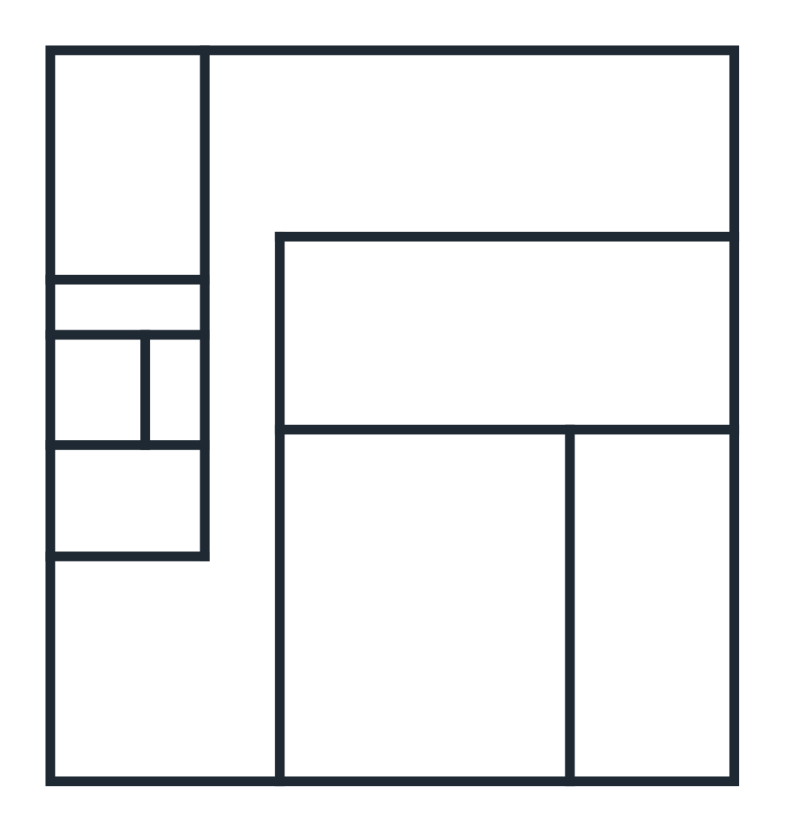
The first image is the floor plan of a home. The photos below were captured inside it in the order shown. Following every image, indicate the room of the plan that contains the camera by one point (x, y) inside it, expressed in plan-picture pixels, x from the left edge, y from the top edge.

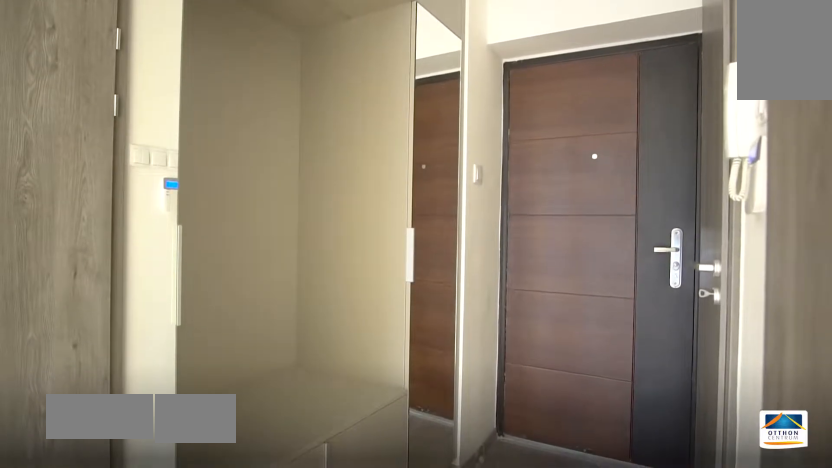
(139, 499)
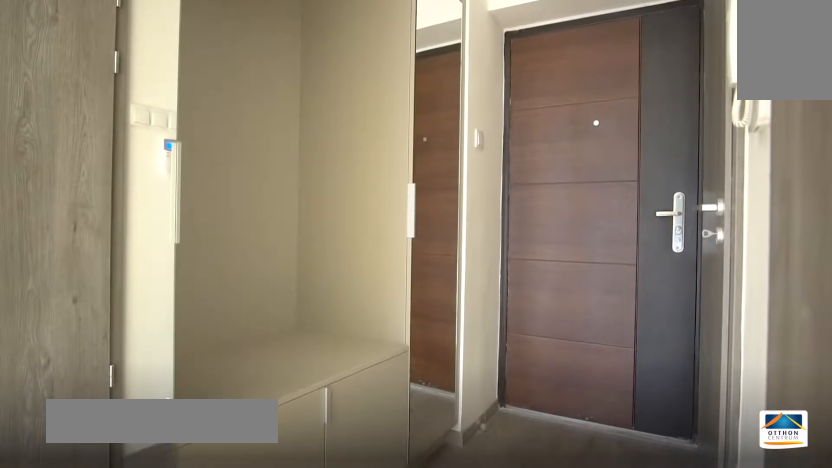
(135, 499)
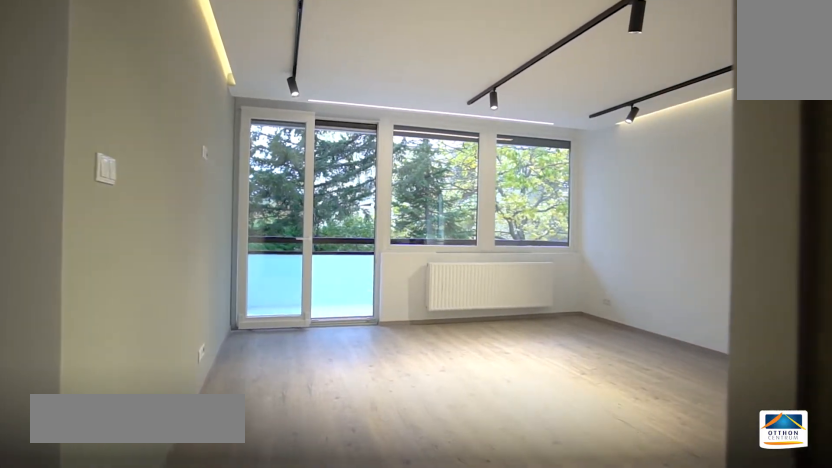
(432, 649)
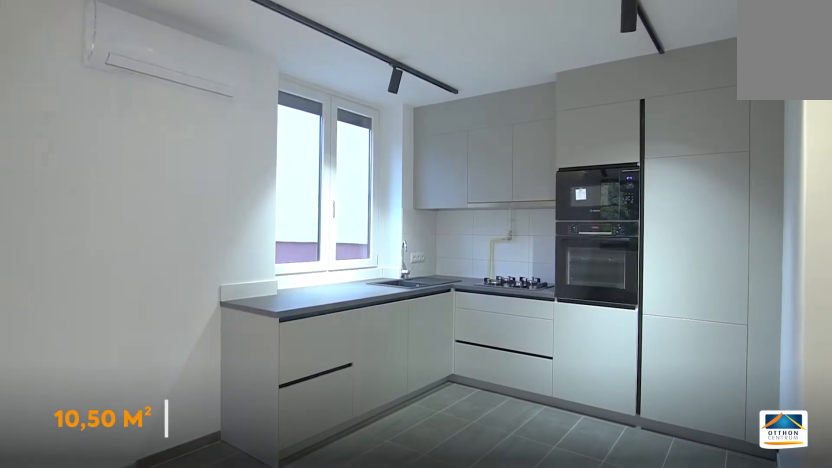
(311, 649)
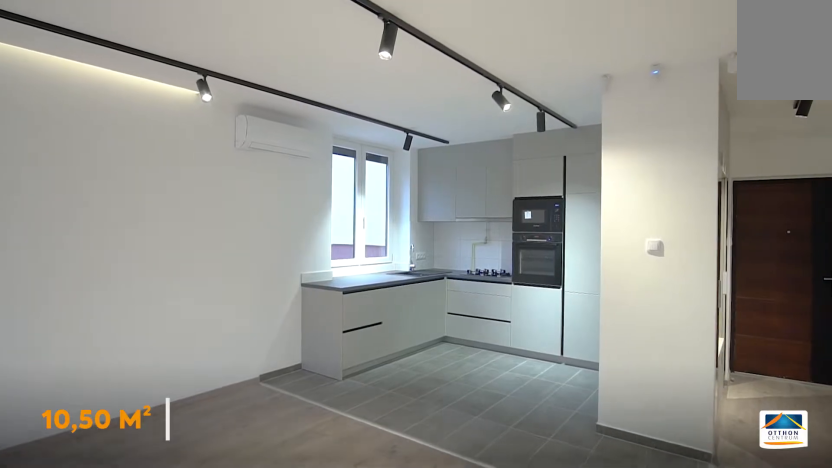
(312, 649)
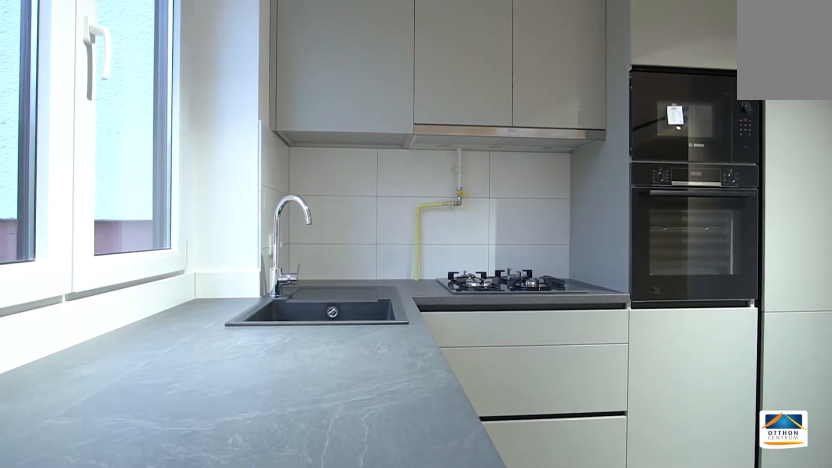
(180, 649)
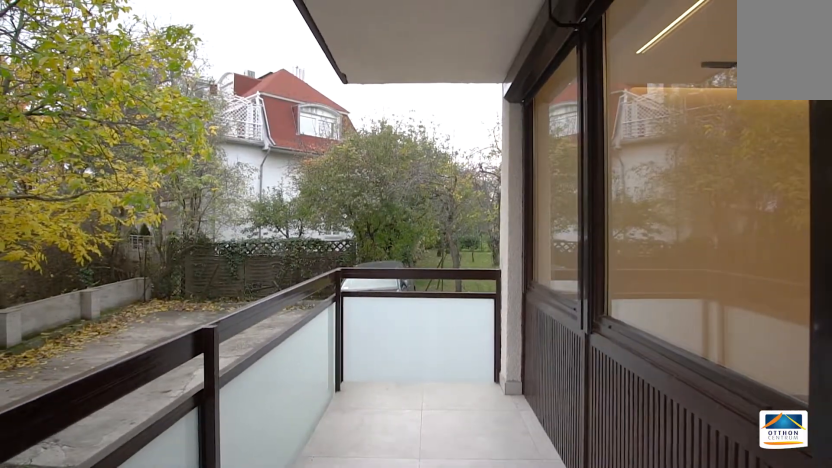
(648, 609)
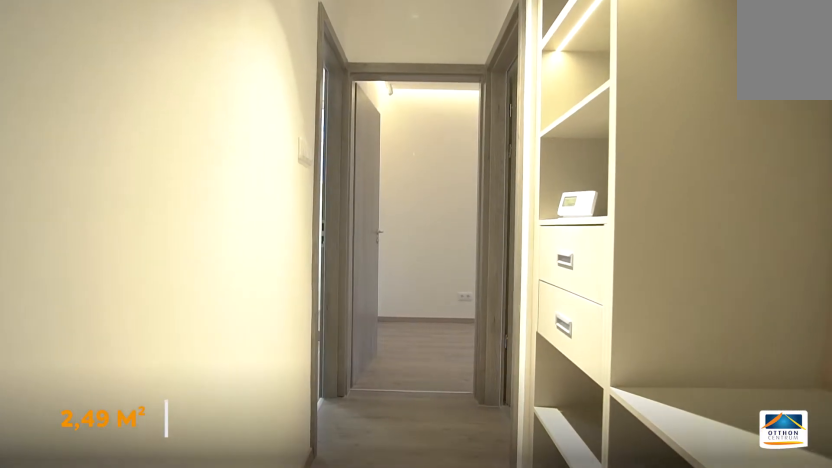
(246, 386)
